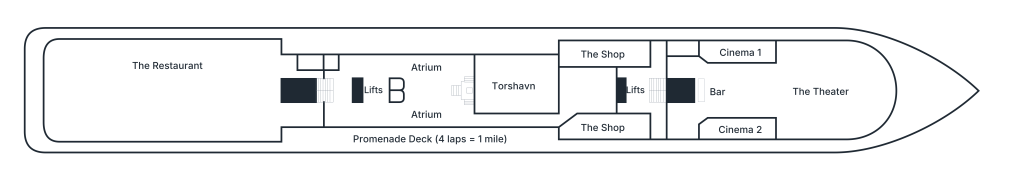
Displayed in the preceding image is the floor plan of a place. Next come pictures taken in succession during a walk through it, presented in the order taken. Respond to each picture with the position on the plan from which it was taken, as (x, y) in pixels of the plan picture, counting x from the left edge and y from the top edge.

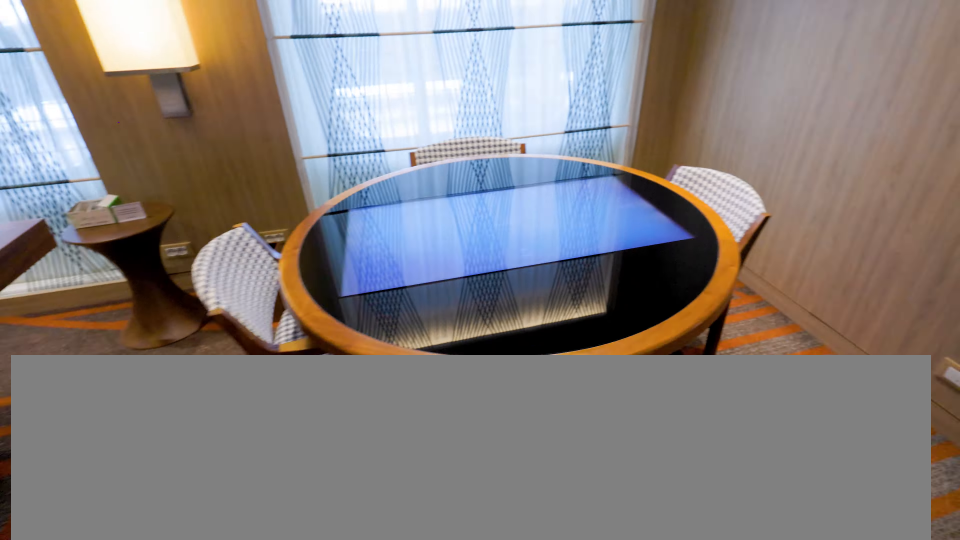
(409, 69)
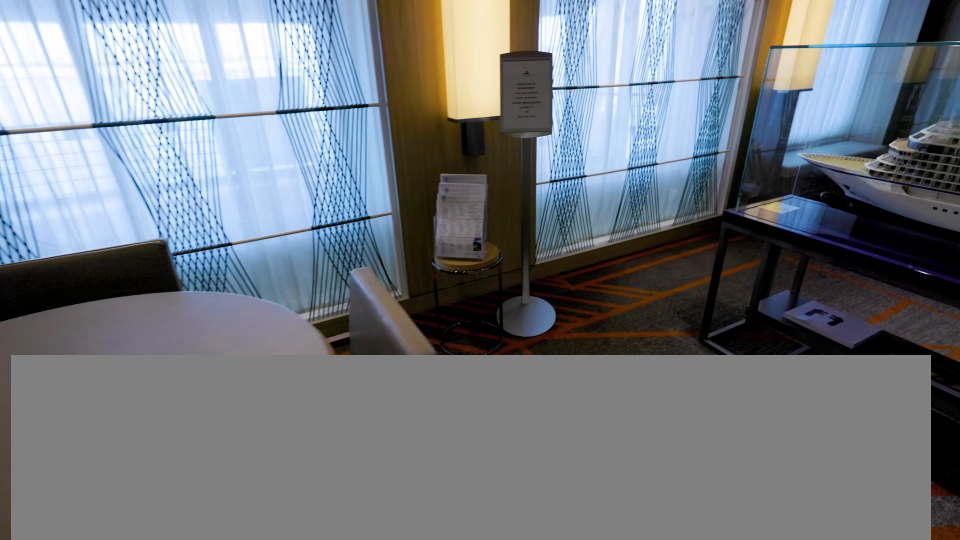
(458, 65)
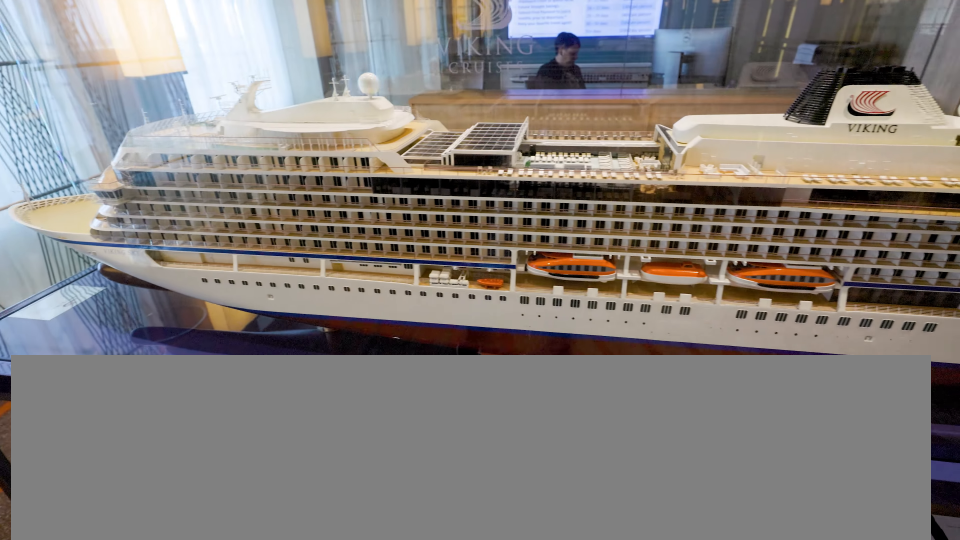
(467, 66)
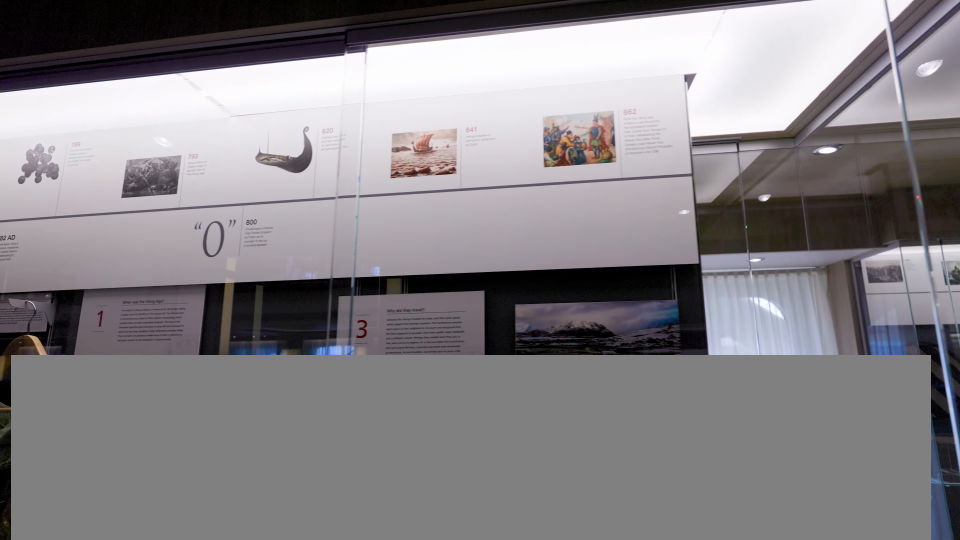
(373, 115)
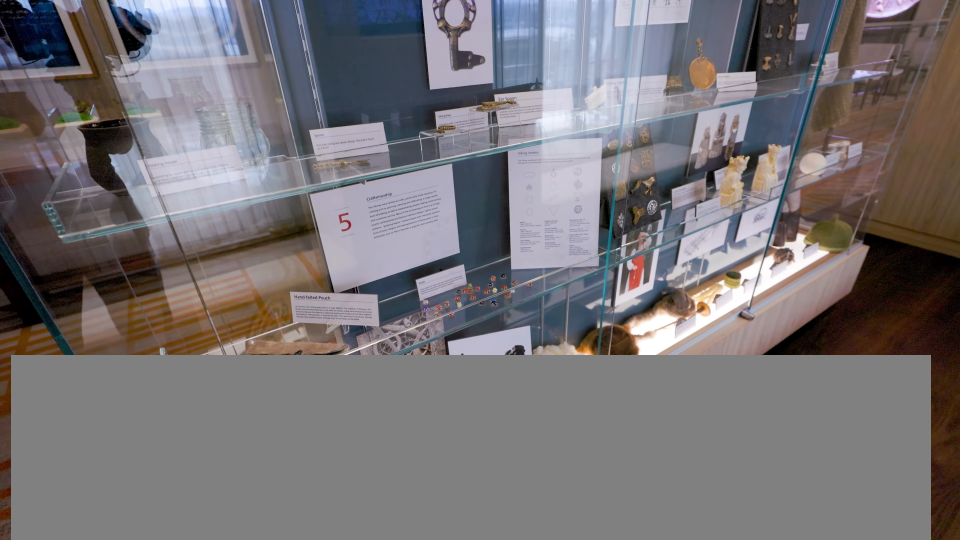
(372, 115)
